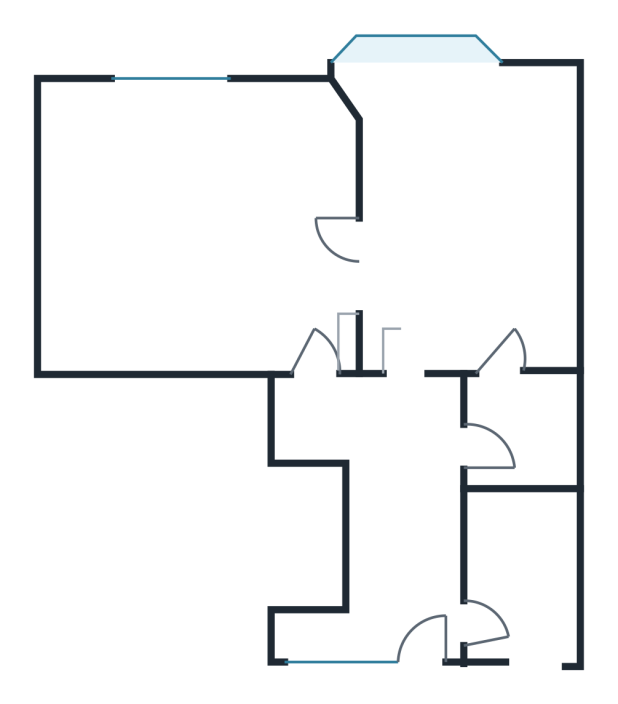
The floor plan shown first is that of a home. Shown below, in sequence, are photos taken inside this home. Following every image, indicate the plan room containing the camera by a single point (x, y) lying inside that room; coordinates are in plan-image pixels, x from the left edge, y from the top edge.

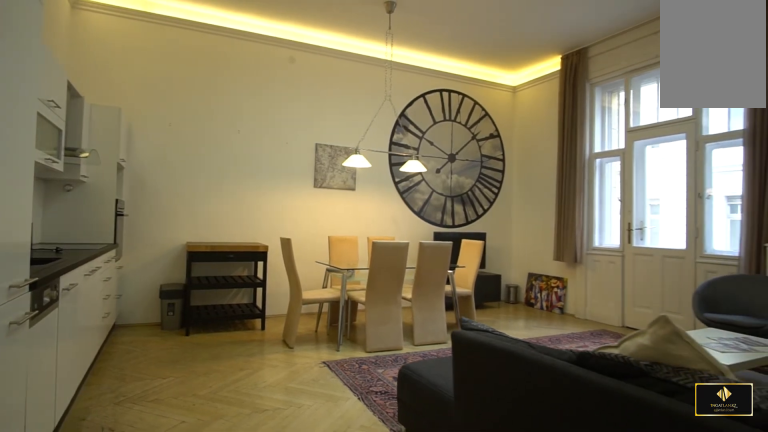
(198, 270)
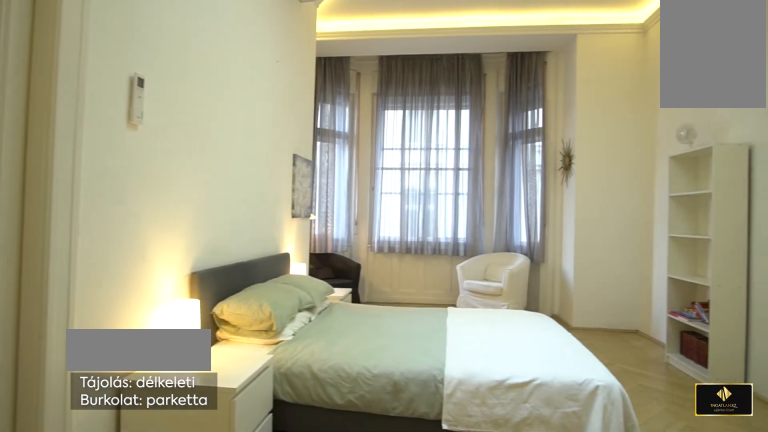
(482, 216)
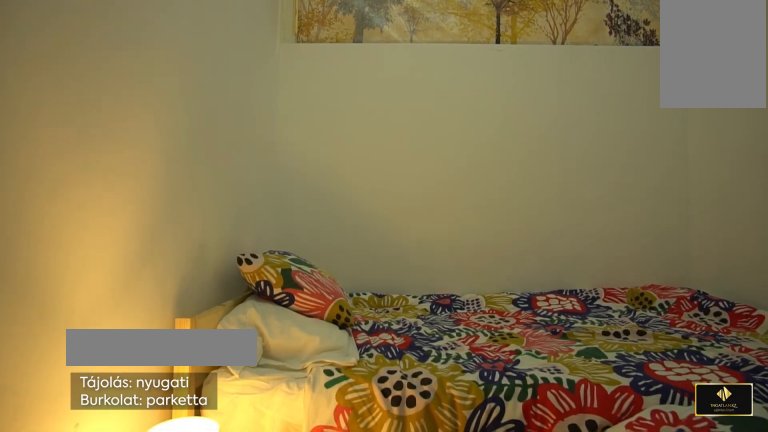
(530, 559)
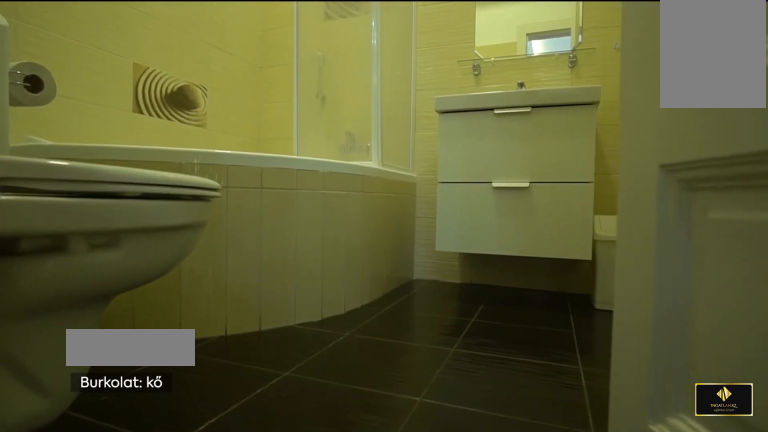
(530, 425)
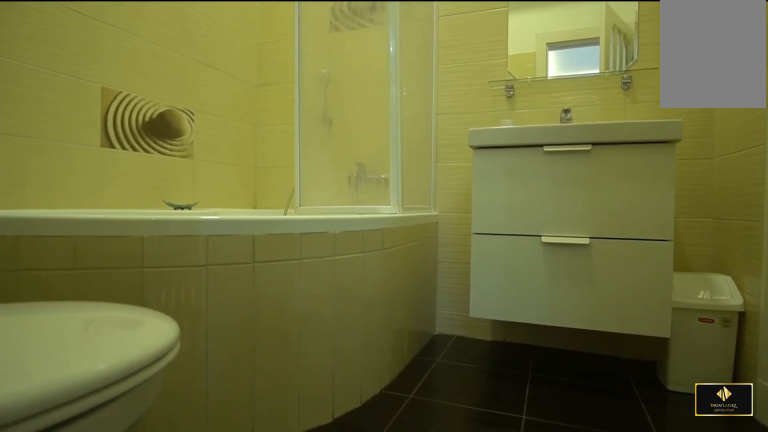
(530, 426)
